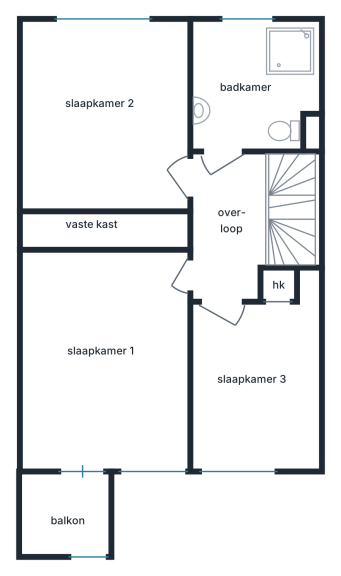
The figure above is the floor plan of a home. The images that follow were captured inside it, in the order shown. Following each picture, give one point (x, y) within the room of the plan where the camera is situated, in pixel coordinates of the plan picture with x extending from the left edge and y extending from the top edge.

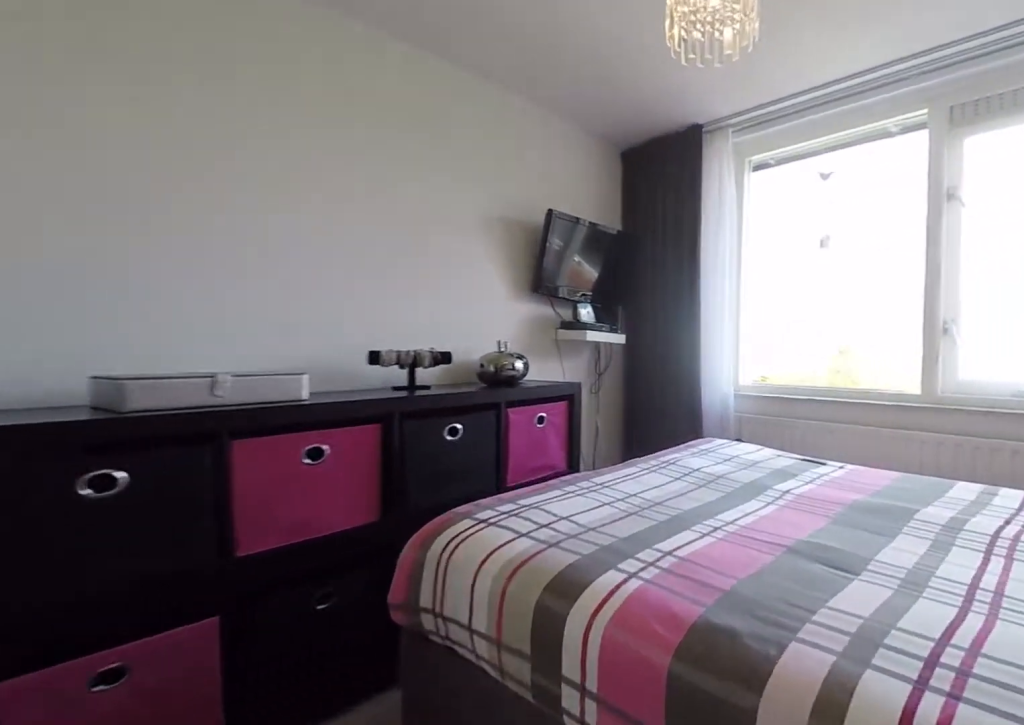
(107, 118)
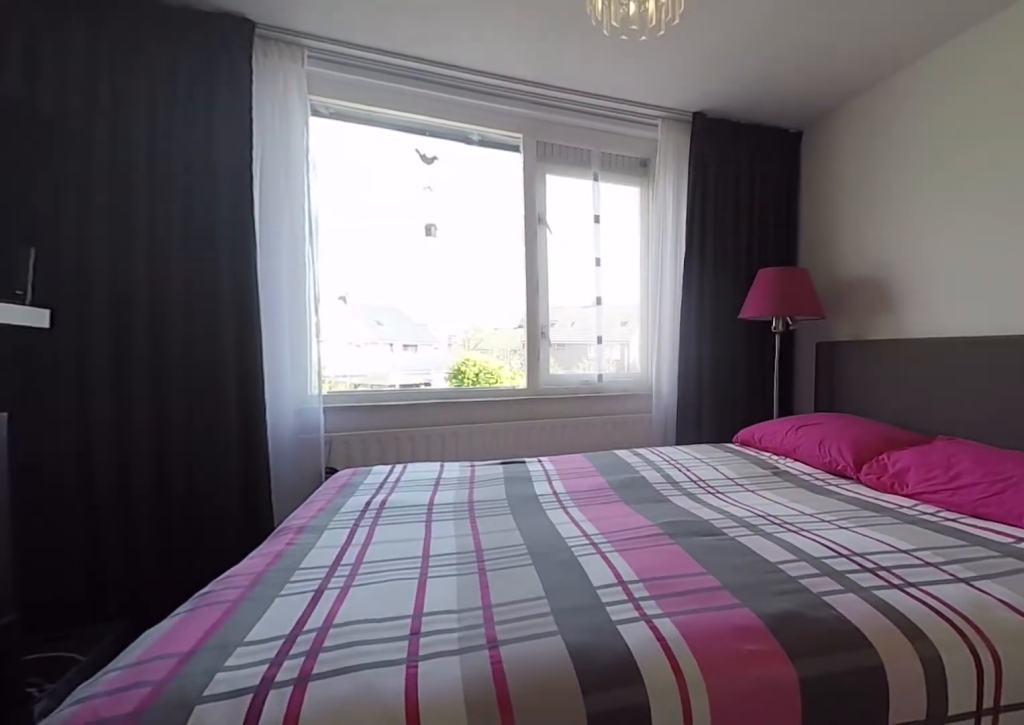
(107, 118)
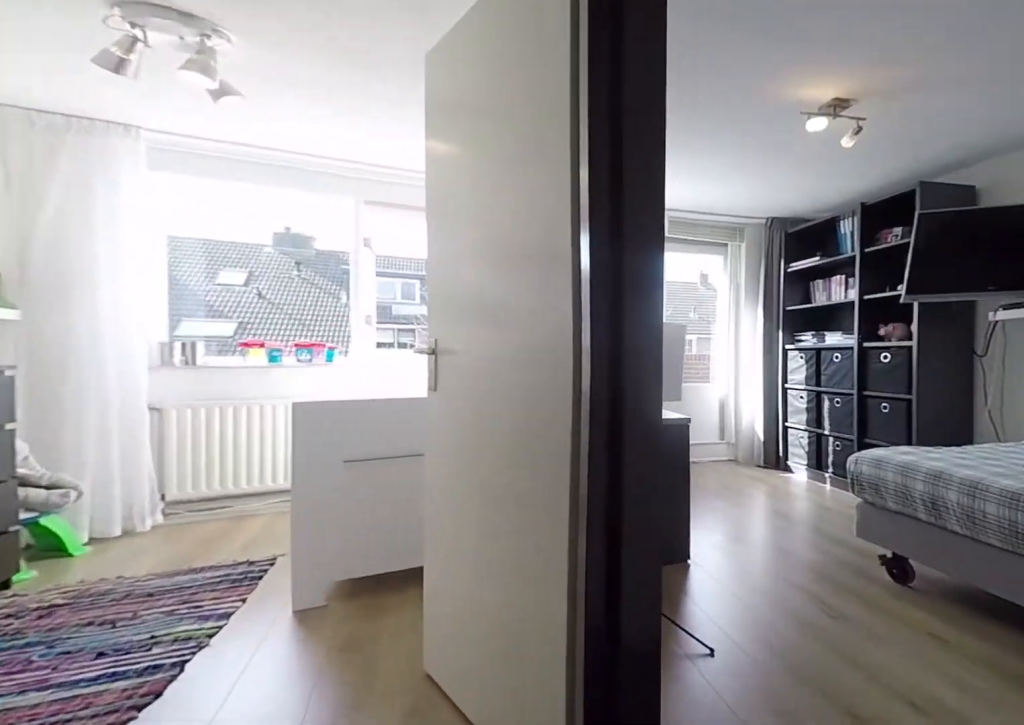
(229, 225)
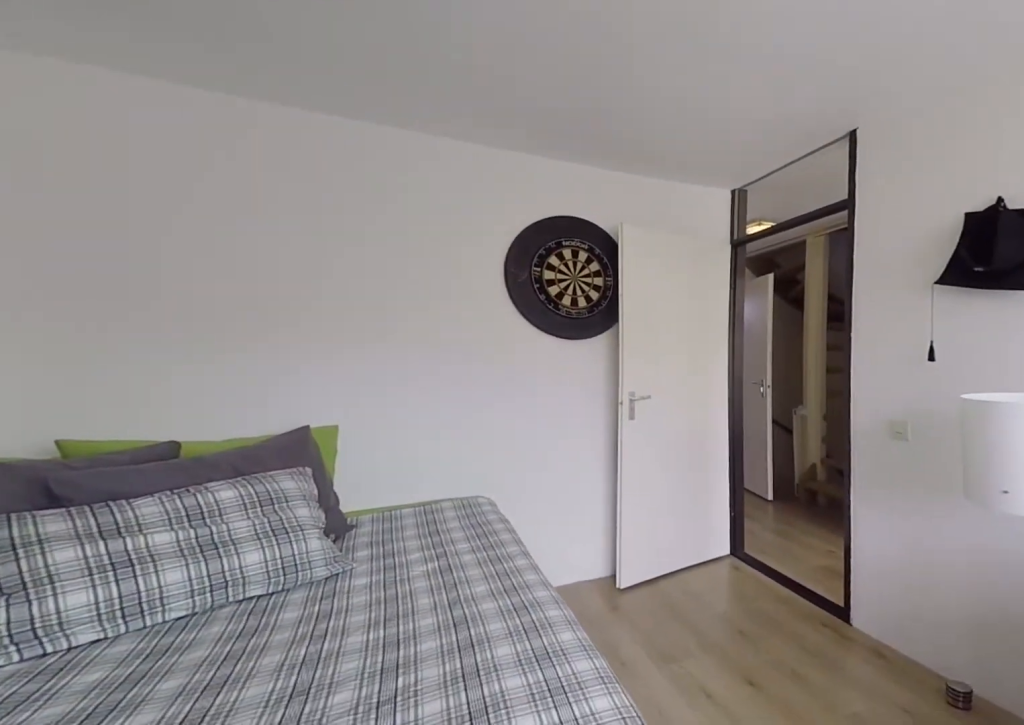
(109, 454)
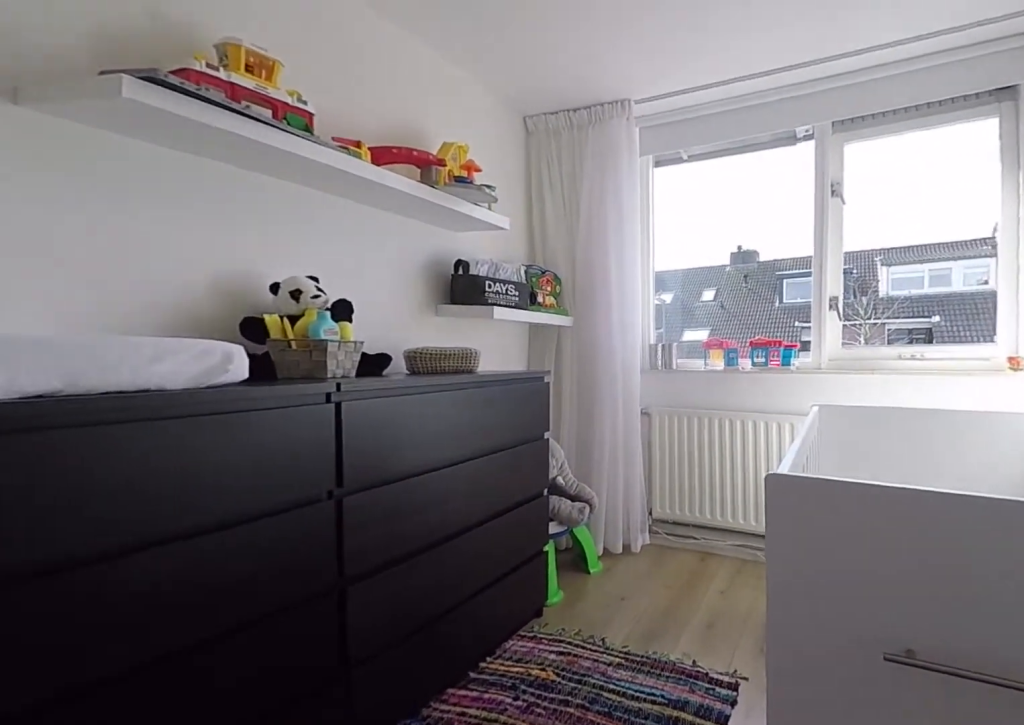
(256, 384)
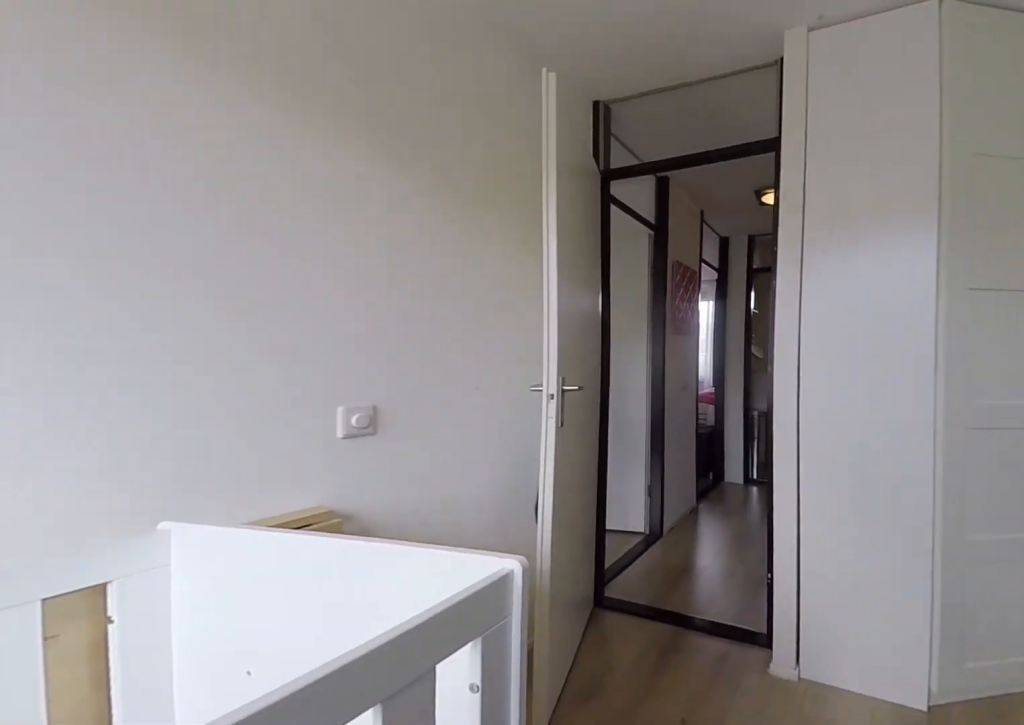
(256, 384)
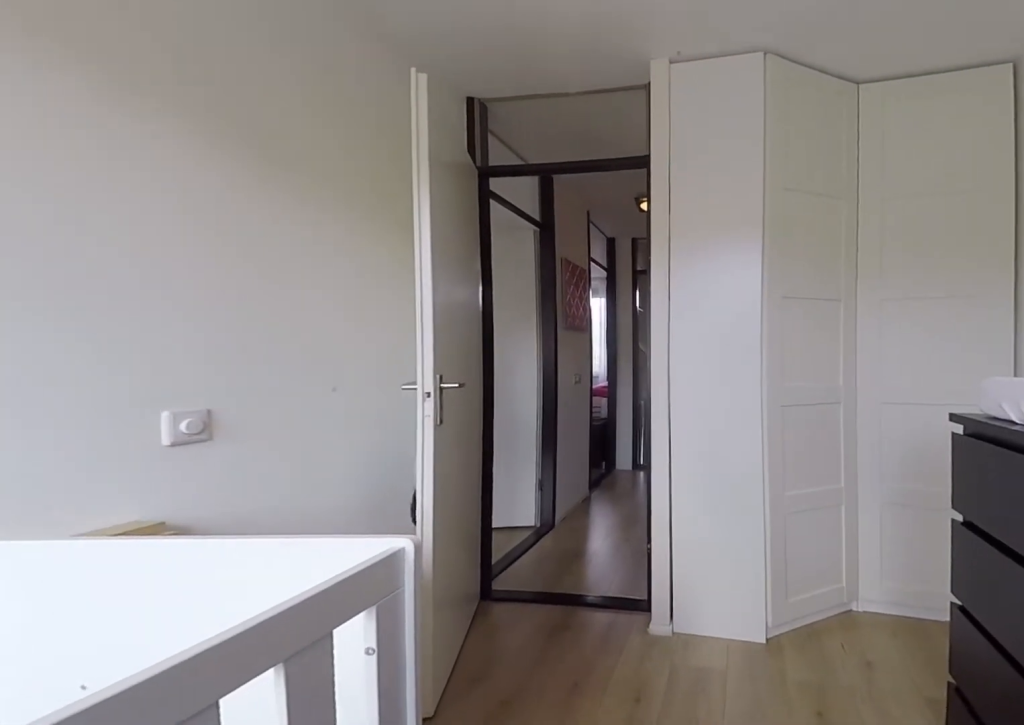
(256, 384)
